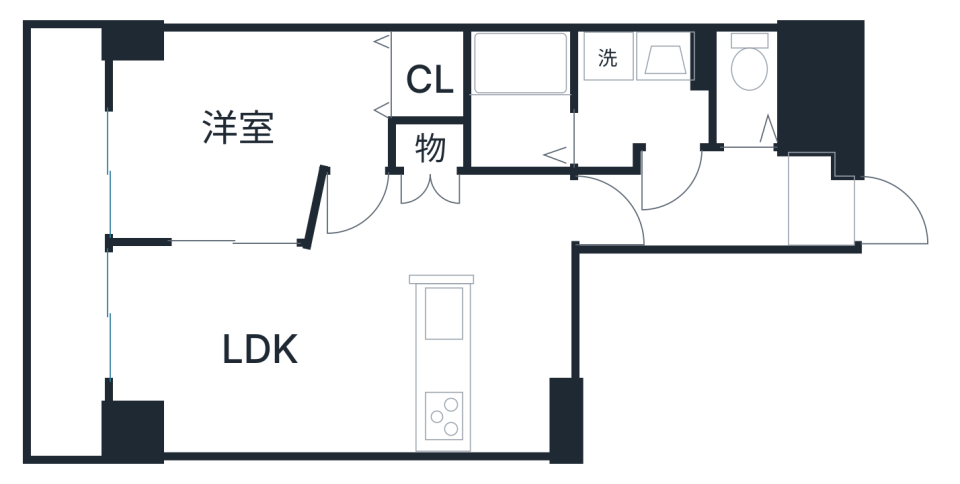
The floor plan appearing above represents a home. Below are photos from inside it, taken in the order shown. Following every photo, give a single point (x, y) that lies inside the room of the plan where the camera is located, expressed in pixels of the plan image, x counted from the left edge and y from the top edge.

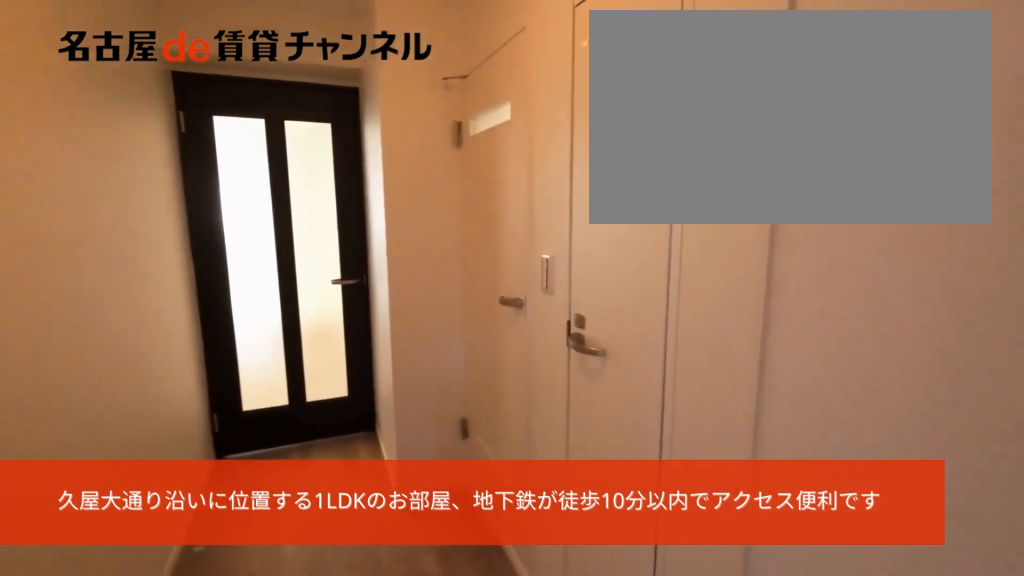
(824, 203)
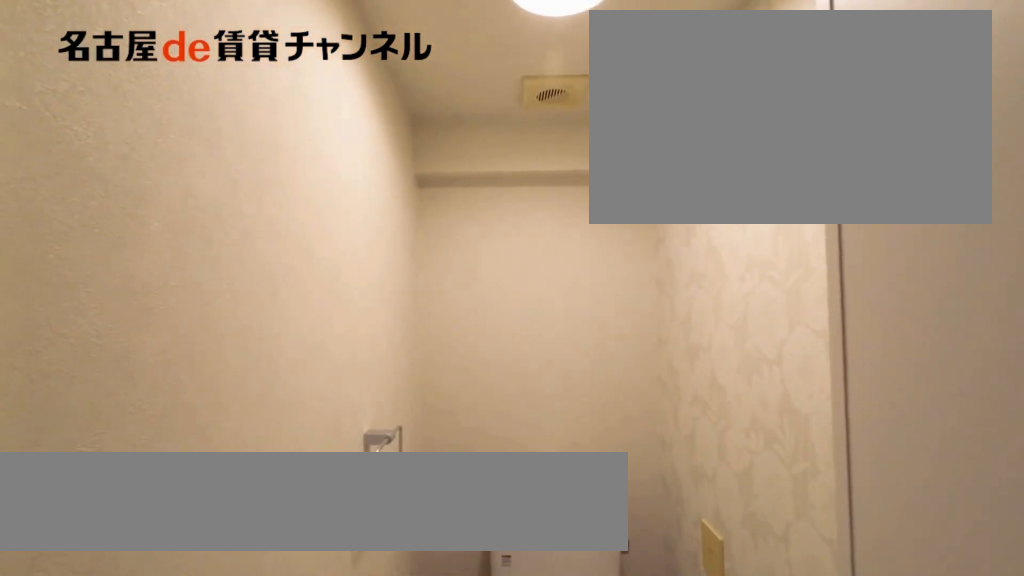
(748, 92)
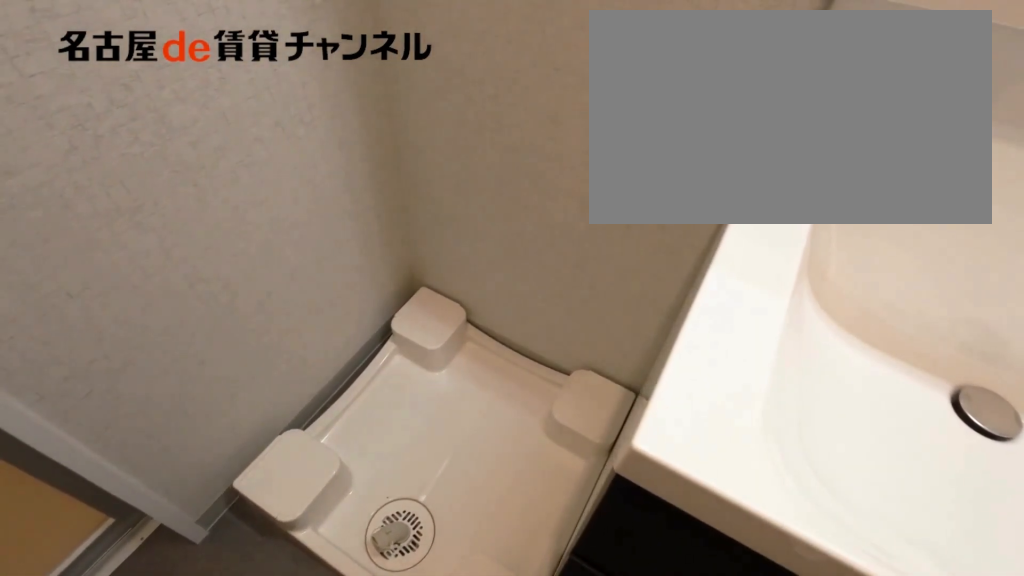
(642, 93)
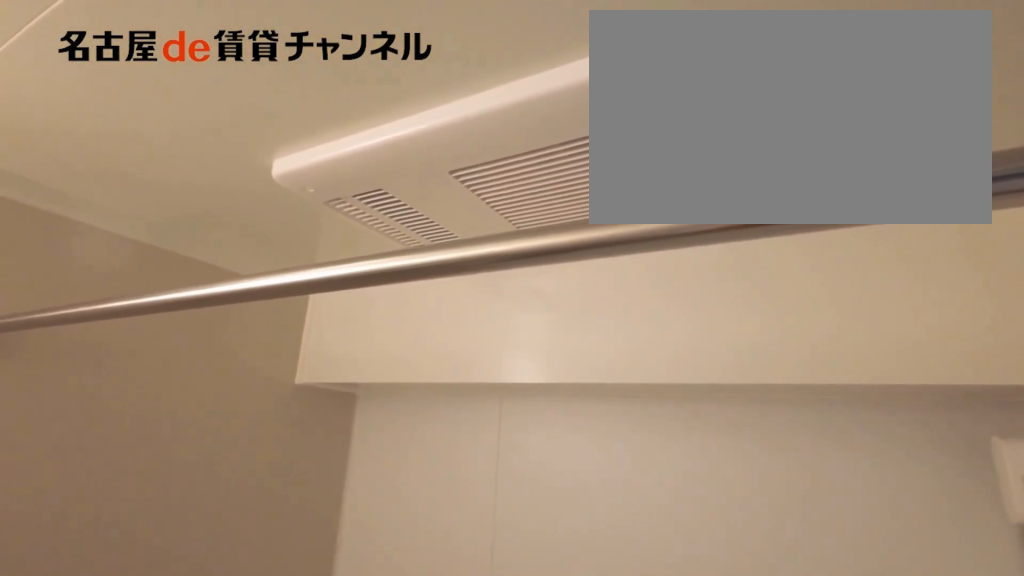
(517, 103)
